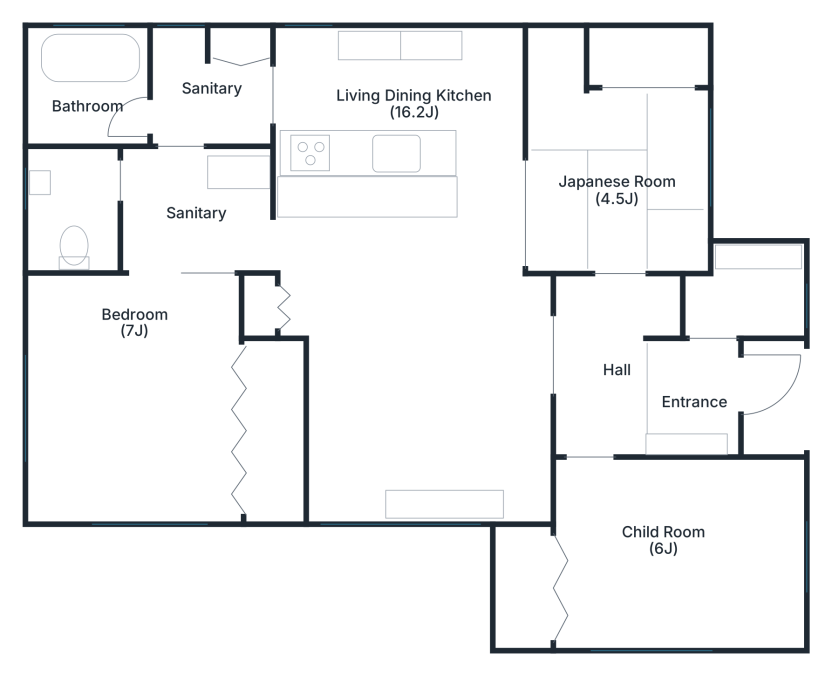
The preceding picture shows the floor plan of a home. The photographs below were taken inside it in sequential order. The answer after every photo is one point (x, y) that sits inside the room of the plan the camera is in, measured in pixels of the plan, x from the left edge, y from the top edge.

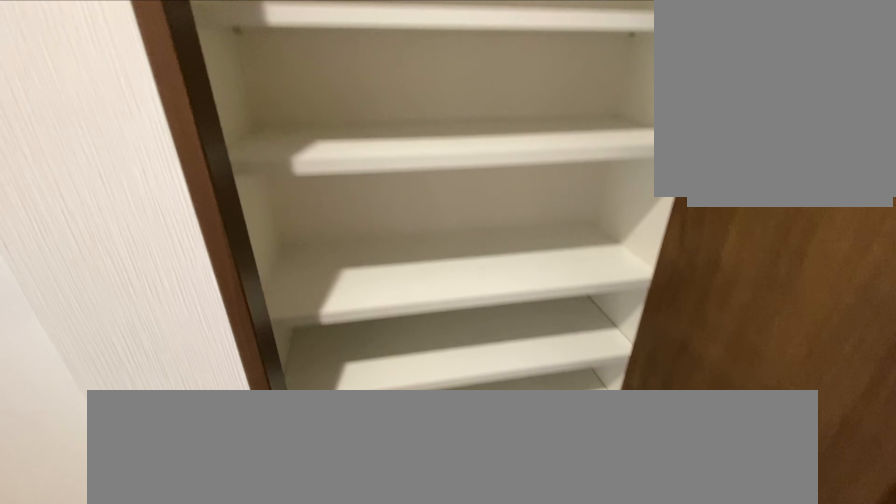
(206, 102)
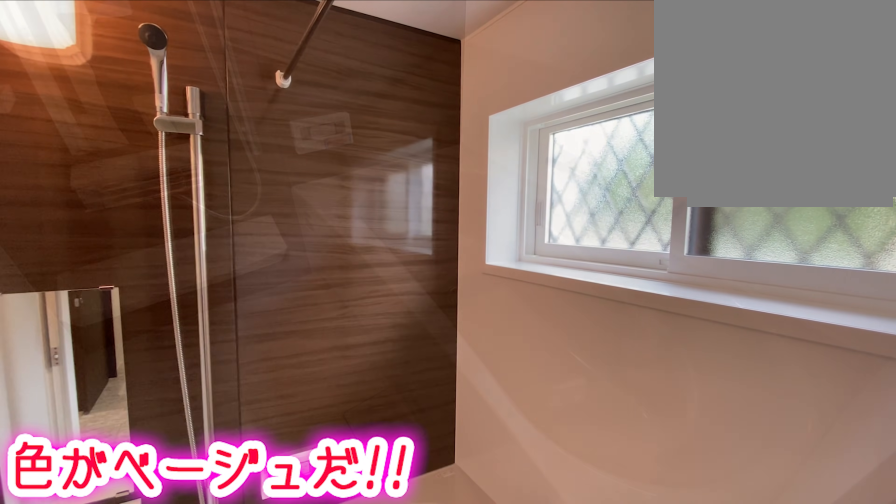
(90, 97)
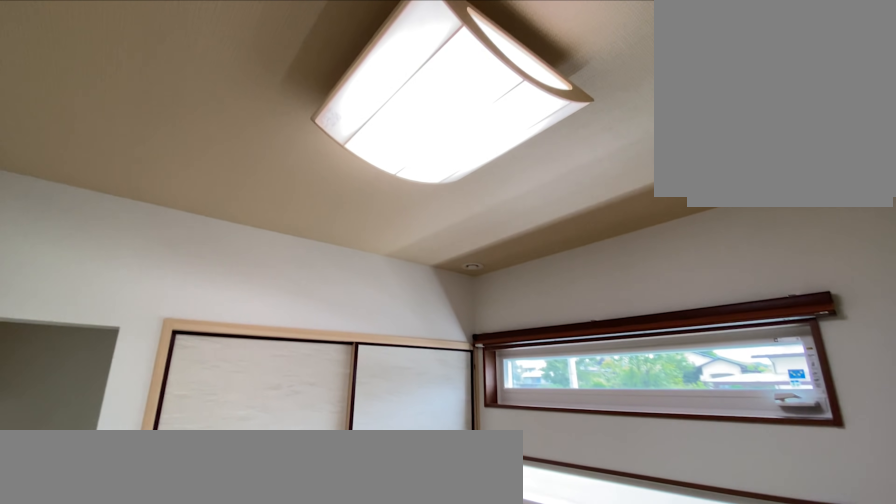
(616, 138)
